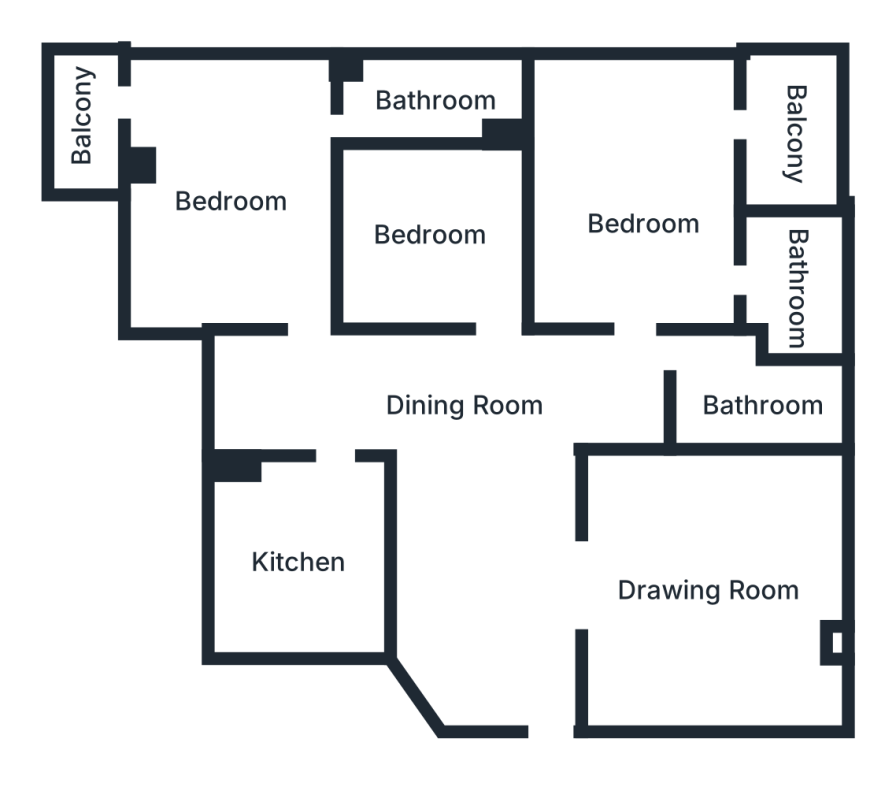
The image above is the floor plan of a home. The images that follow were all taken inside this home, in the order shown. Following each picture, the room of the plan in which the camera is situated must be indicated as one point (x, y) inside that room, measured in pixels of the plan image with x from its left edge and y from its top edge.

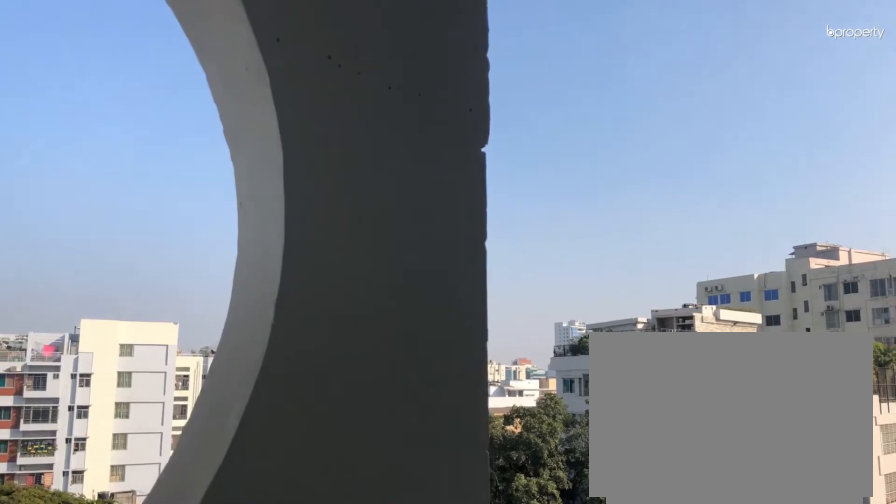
(795, 134)
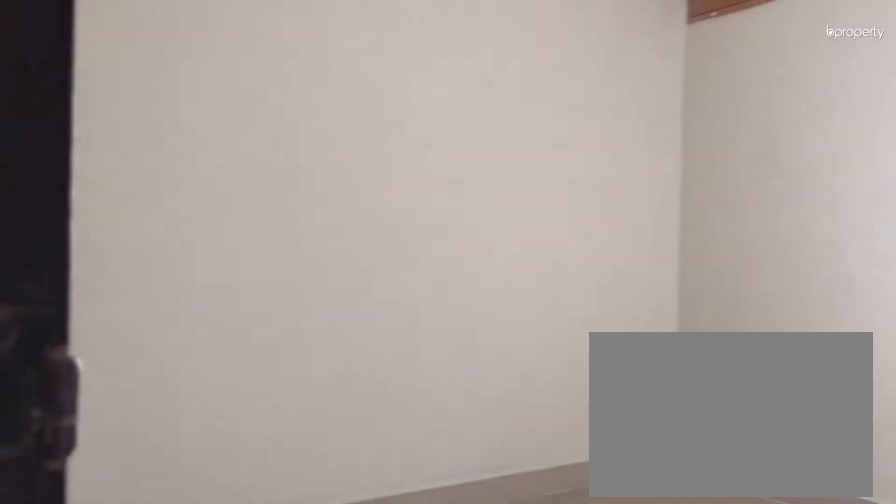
(430, 232)
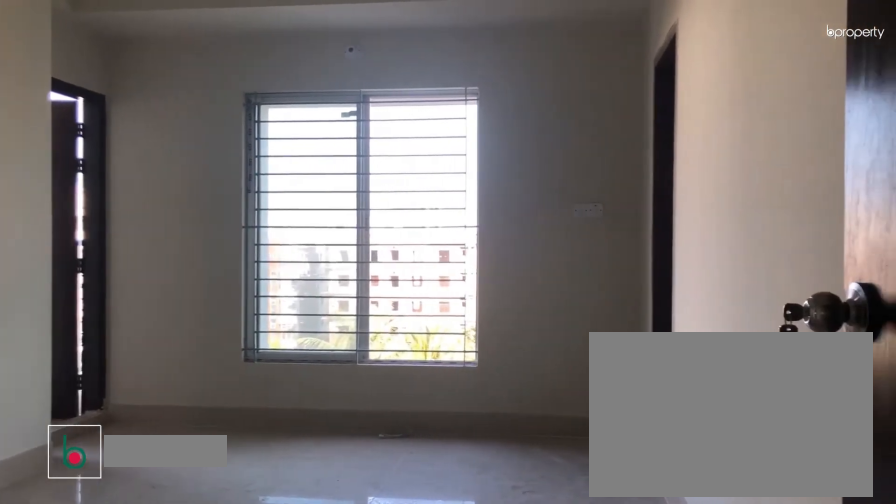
(234, 201)
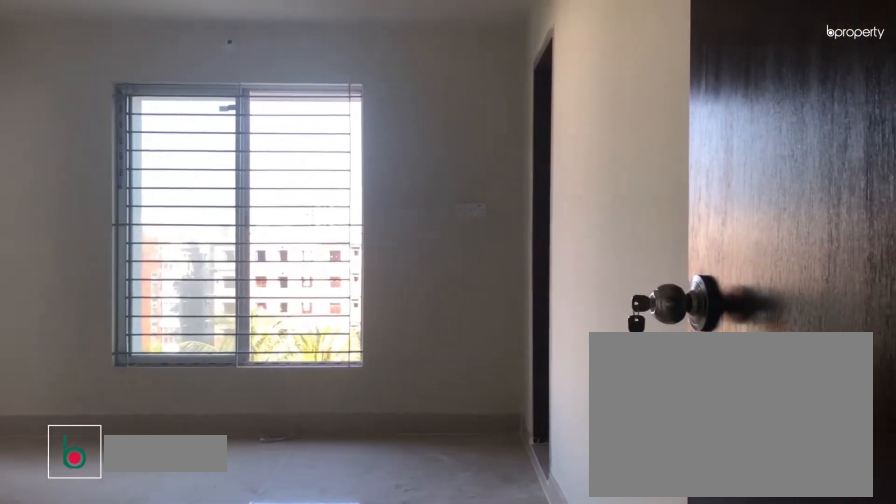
(234, 201)
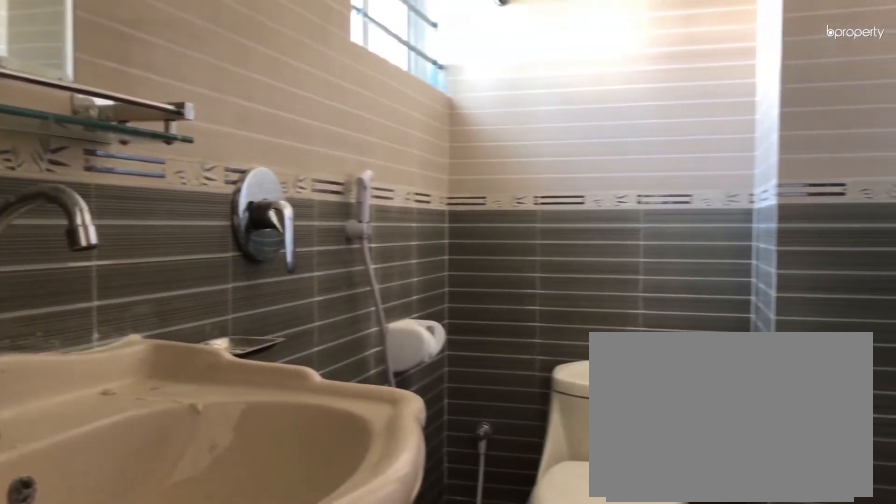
(434, 104)
